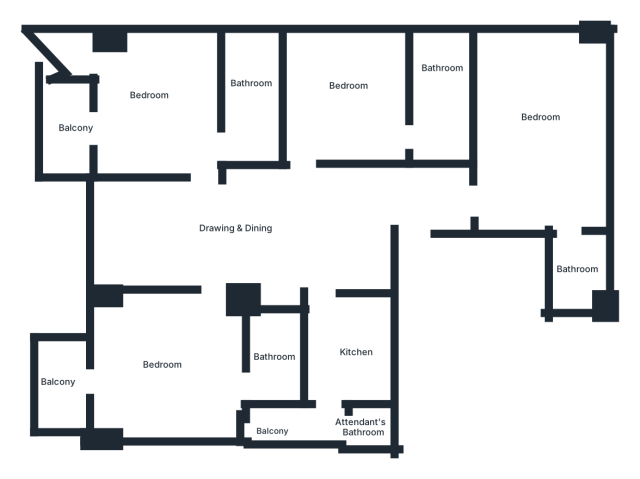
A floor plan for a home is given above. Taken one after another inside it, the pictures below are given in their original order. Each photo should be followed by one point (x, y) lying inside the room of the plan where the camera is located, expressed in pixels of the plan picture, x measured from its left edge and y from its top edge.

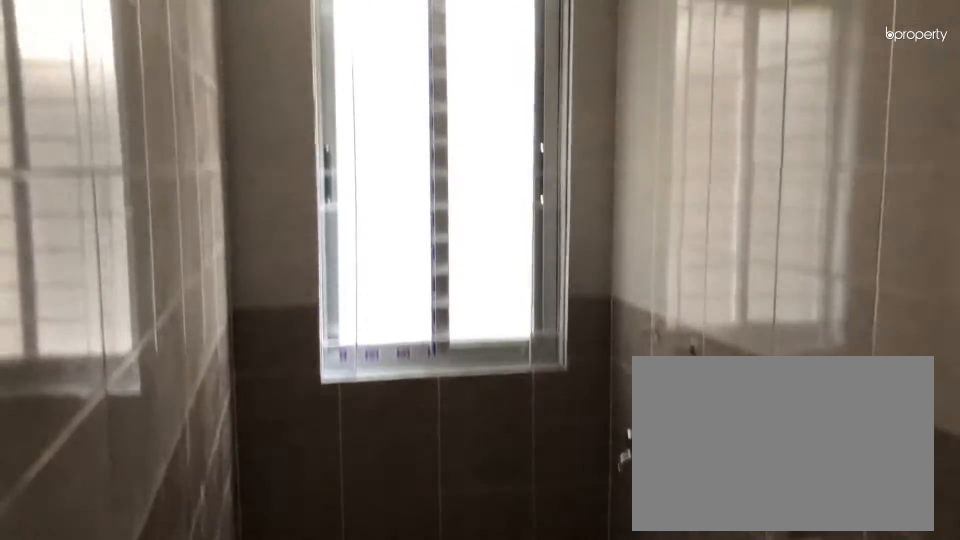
(446, 105)
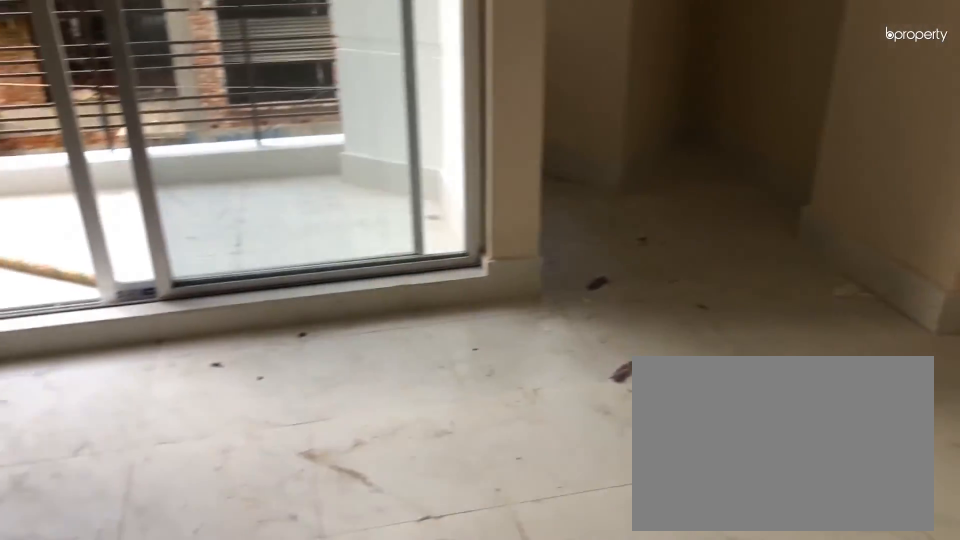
(154, 114)
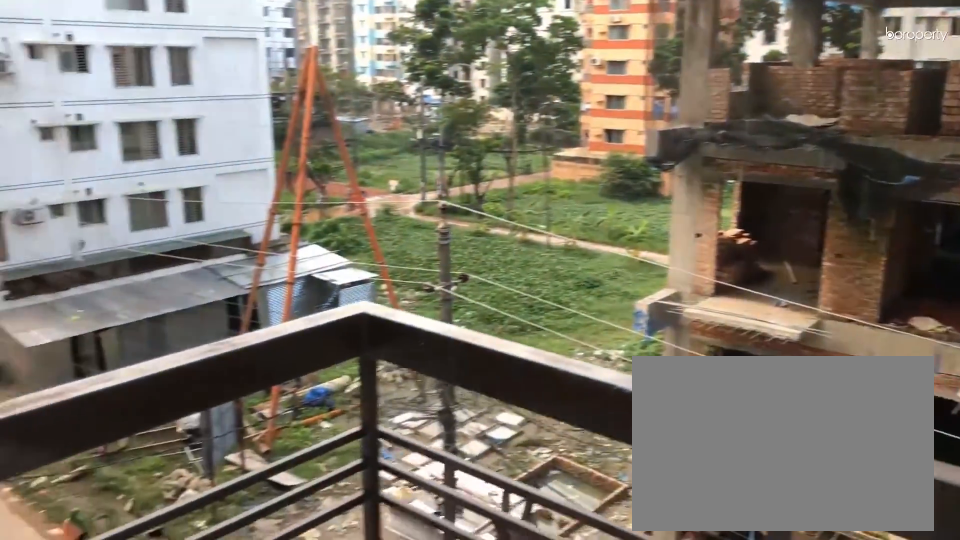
(72, 128)
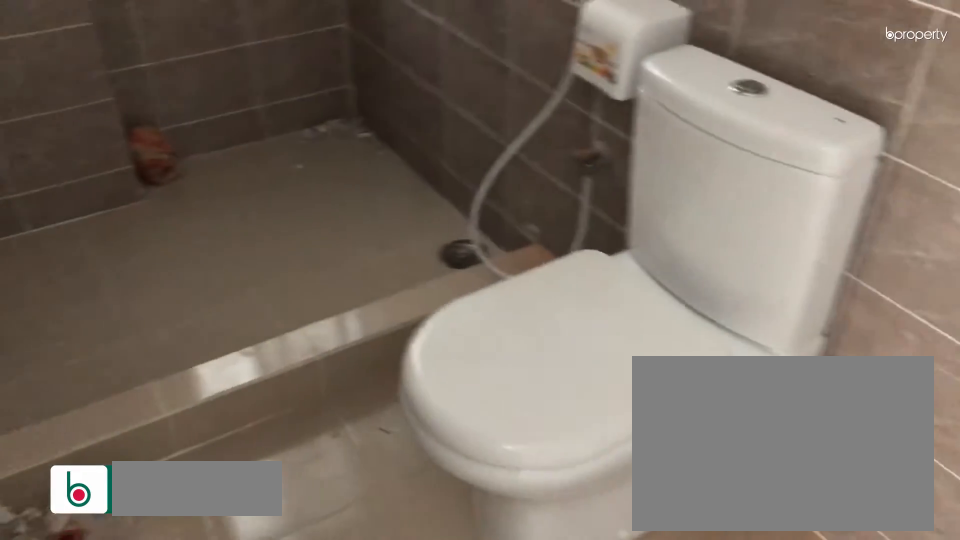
(253, 93)
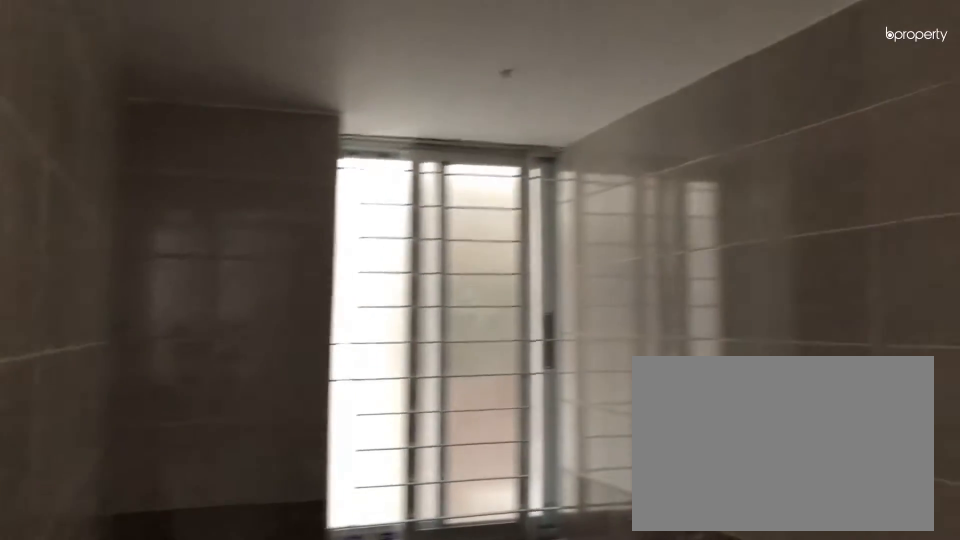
(253, 93)
